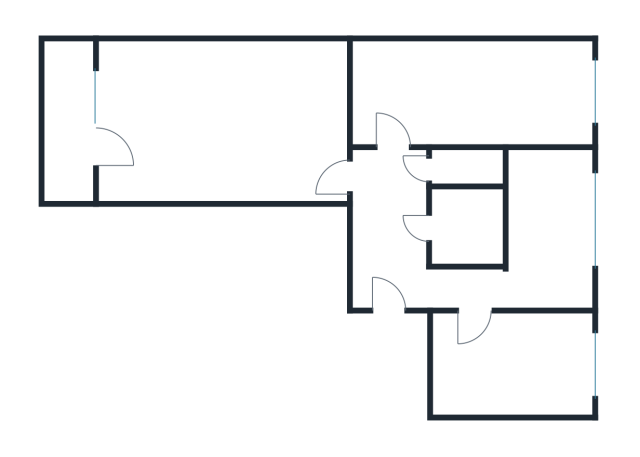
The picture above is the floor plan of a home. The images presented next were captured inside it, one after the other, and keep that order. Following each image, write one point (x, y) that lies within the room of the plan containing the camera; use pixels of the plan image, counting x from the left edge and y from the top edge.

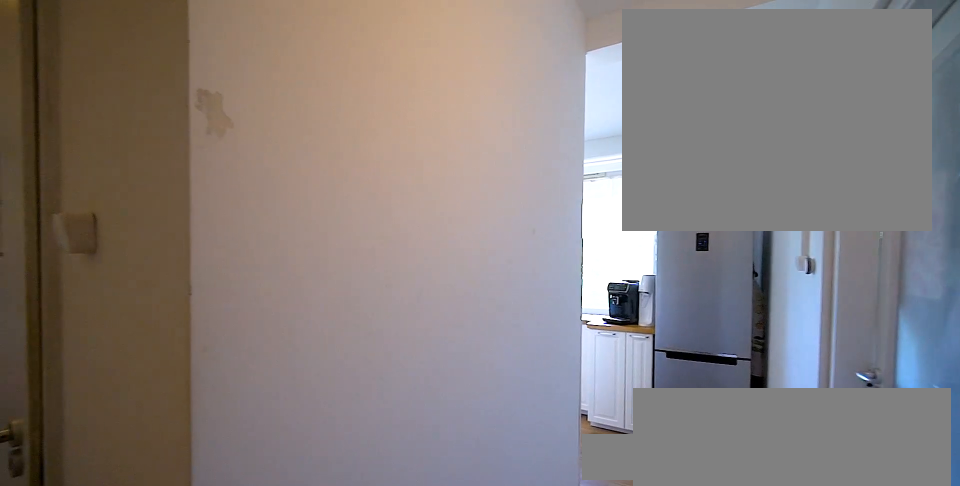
(383, 272)
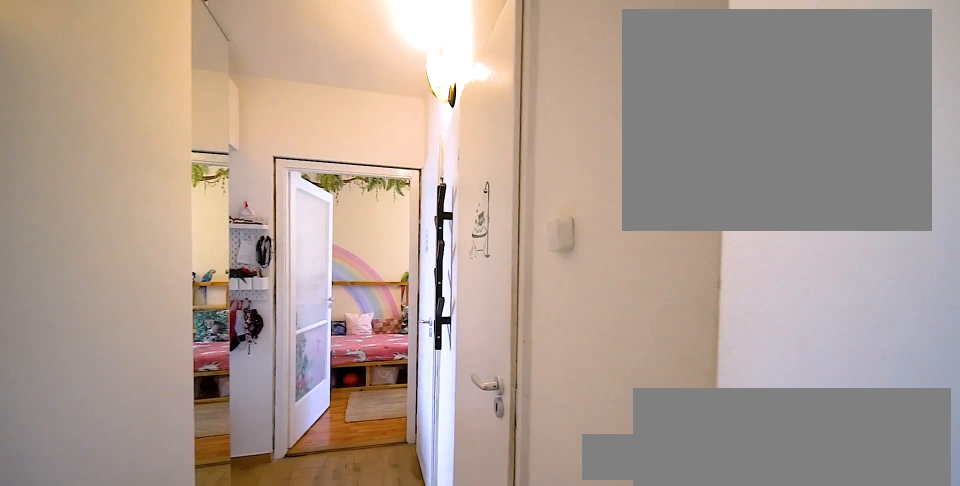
(383, 272)
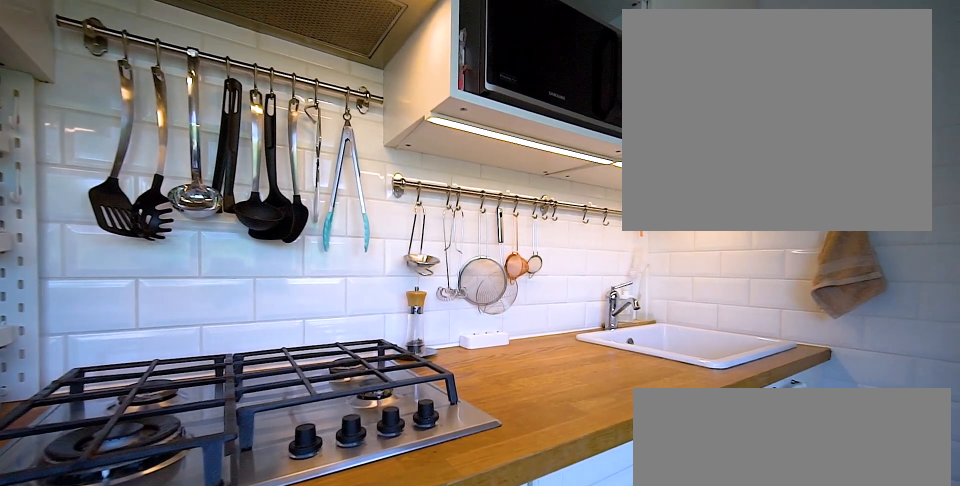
(552, 231)
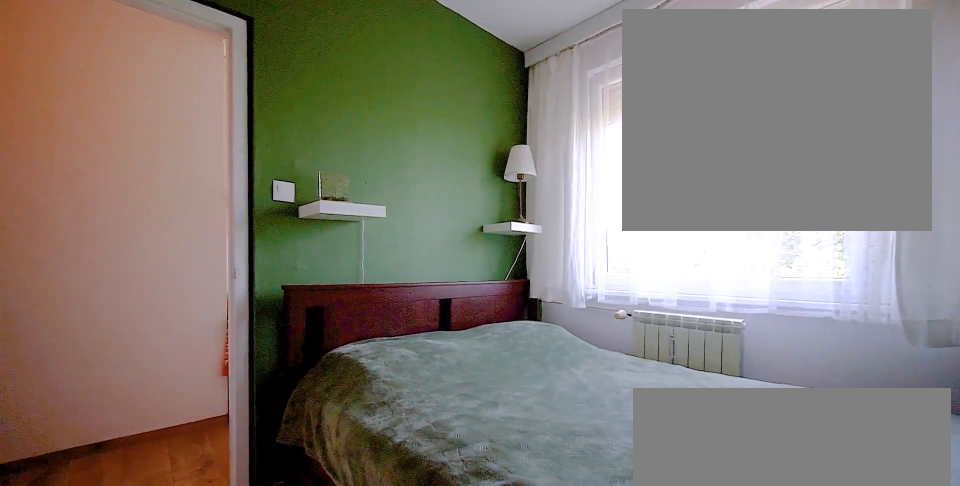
(513, 366)
